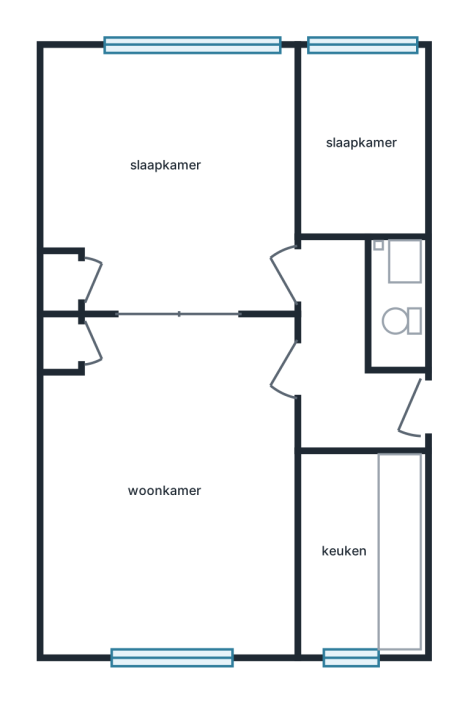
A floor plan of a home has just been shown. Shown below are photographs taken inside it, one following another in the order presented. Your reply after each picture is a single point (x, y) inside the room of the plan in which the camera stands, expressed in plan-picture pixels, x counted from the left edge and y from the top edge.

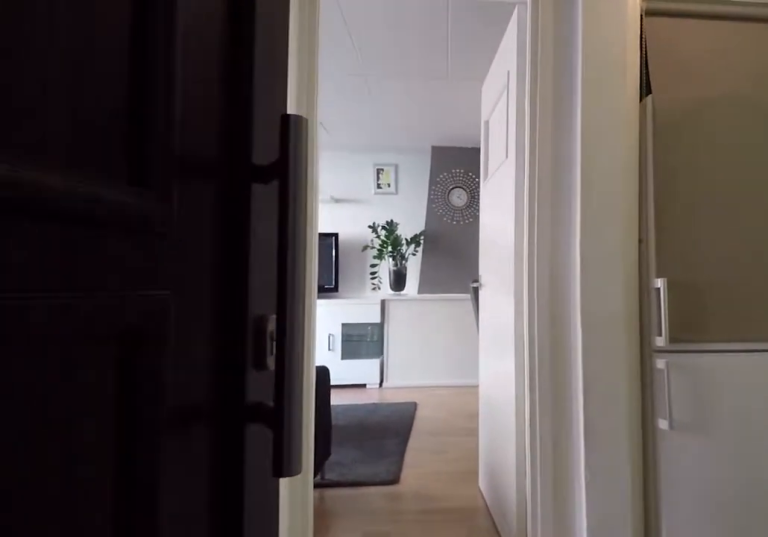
(348, 360)
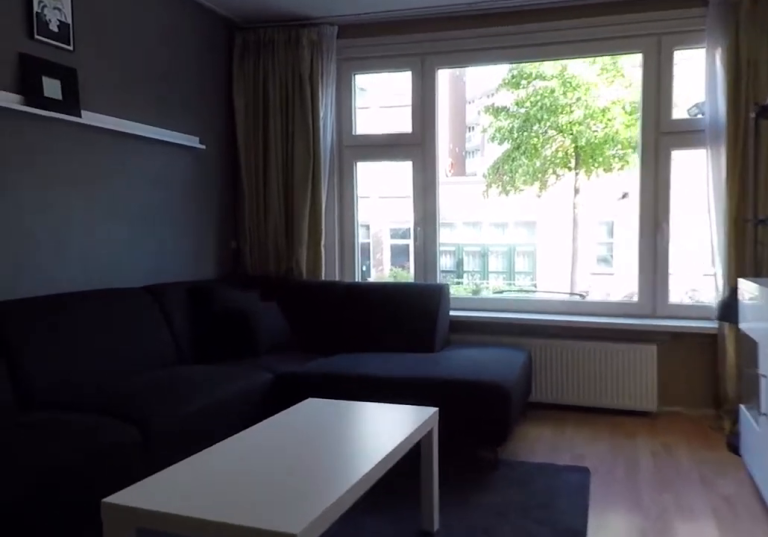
(174, 487)
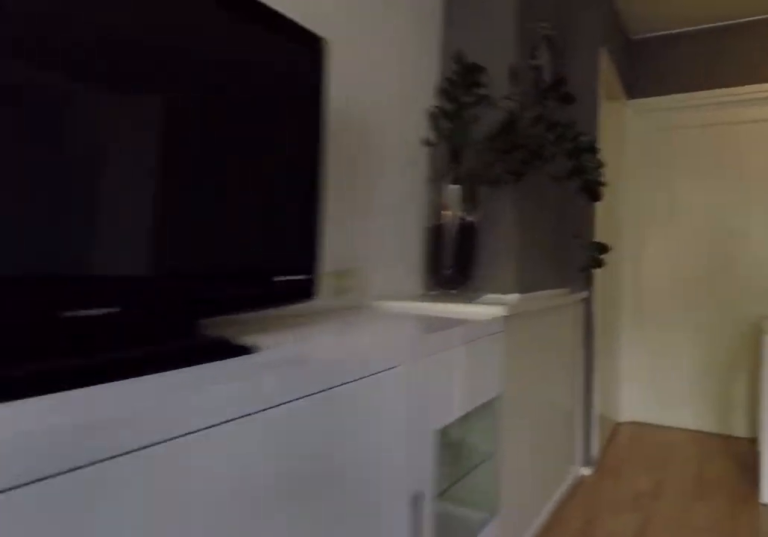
(174, 487)
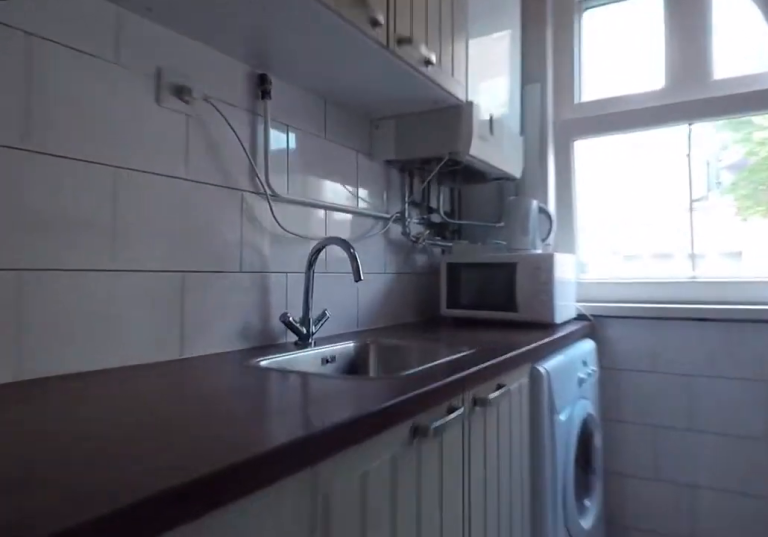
(360, 552)
